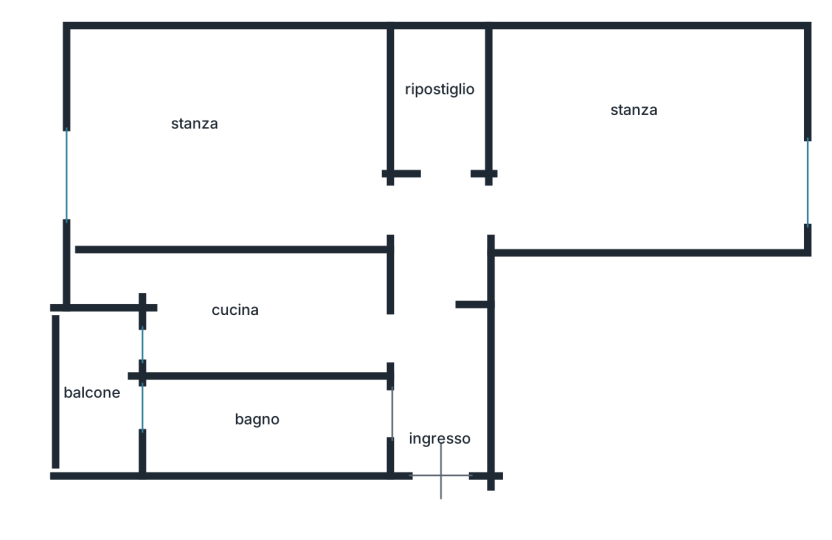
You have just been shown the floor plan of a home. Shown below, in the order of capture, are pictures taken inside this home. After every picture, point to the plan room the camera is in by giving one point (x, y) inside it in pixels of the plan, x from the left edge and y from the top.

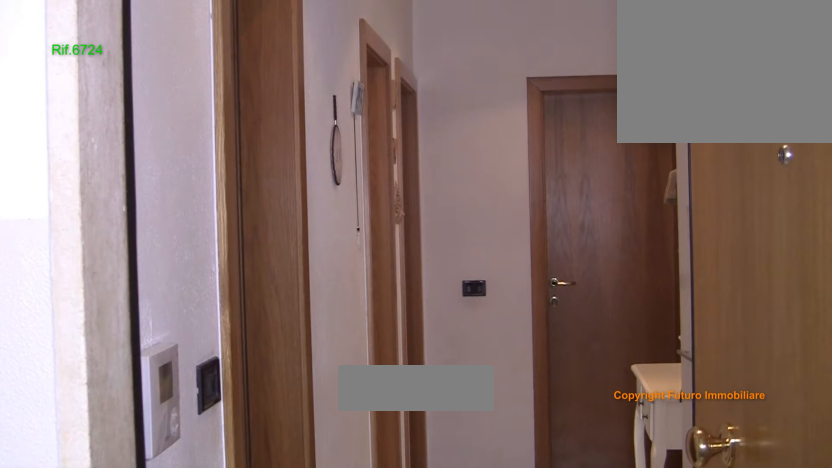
(438, 305)
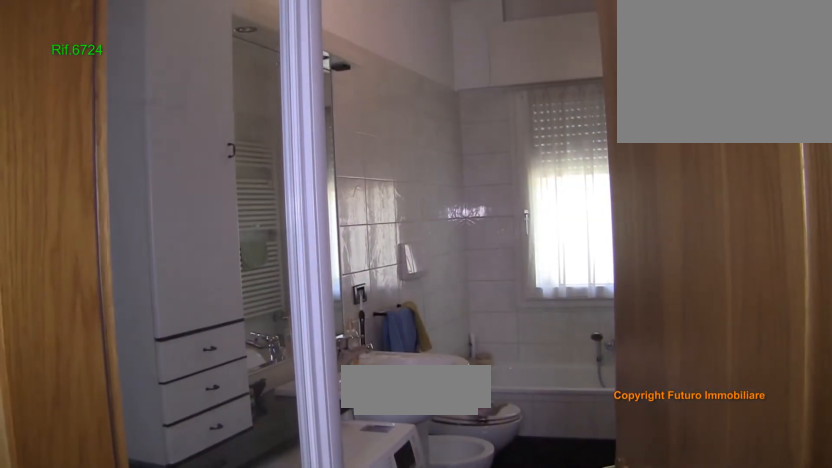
(279, 423)
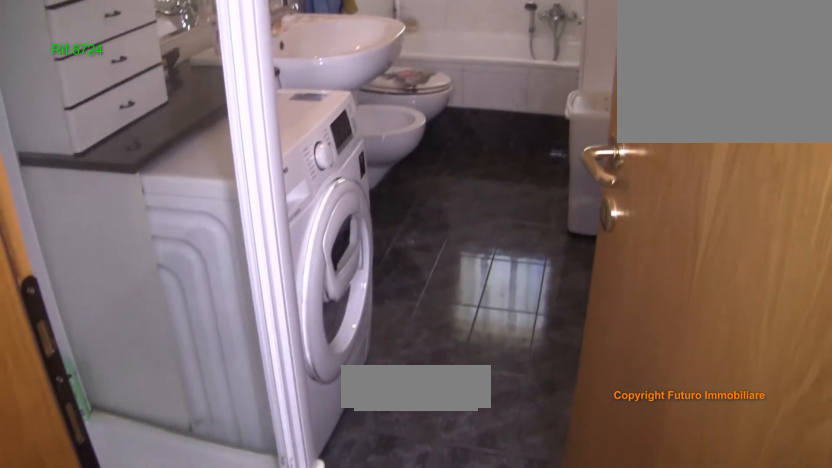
(279, 423)
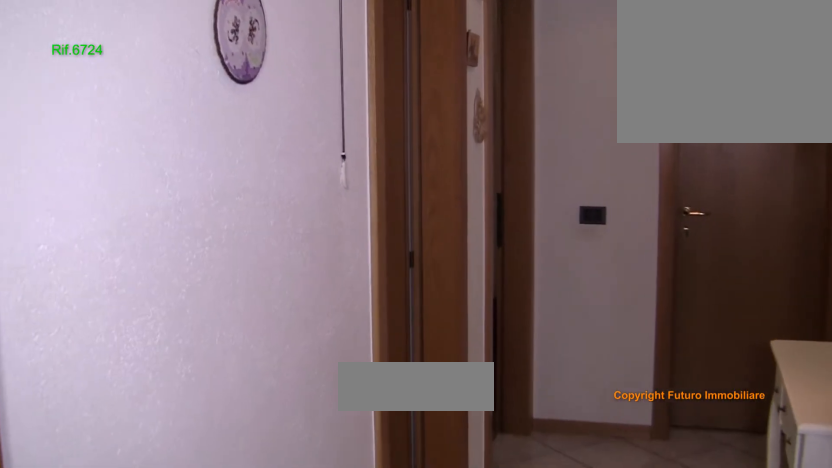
(438, 305)
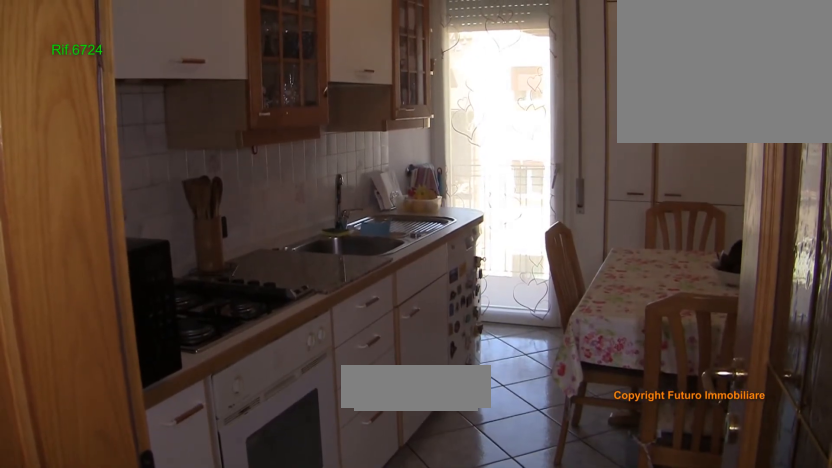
(269, 314)
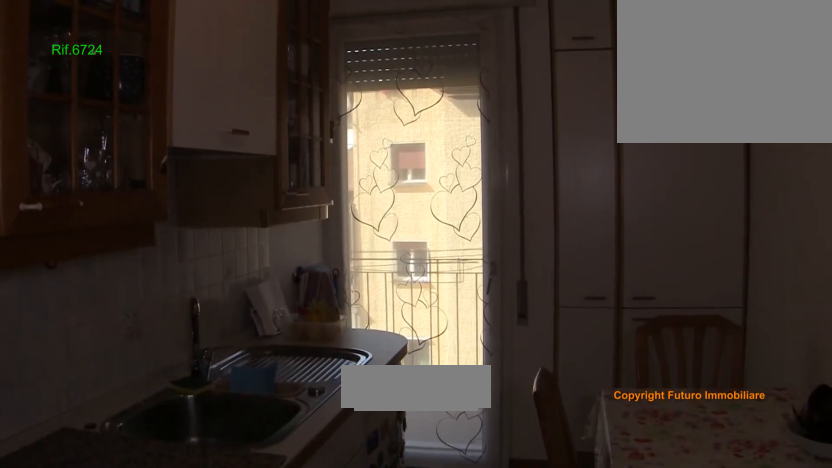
(269, 314)
